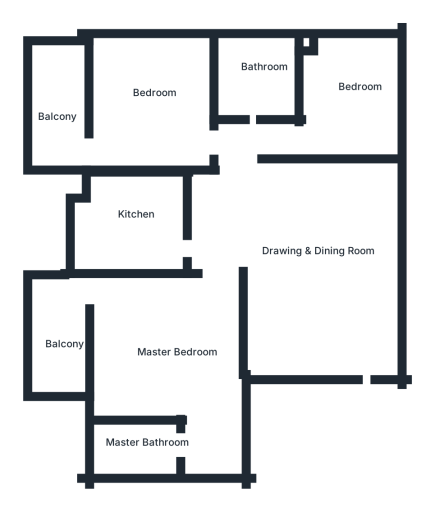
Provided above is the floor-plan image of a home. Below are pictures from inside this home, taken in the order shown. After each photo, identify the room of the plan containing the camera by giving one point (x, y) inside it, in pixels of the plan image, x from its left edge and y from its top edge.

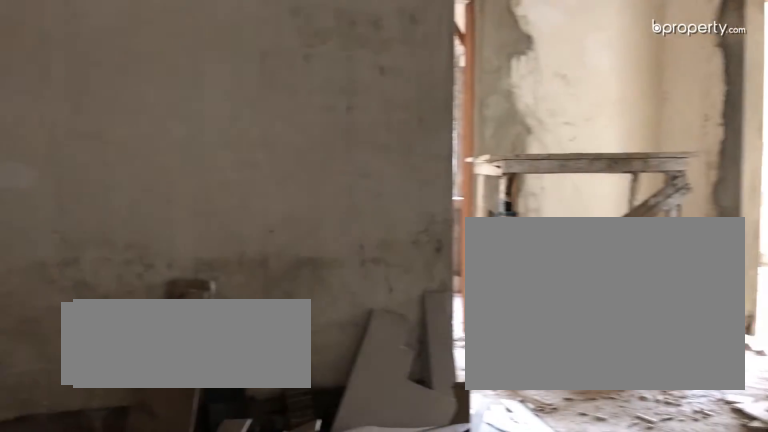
(333, 272)
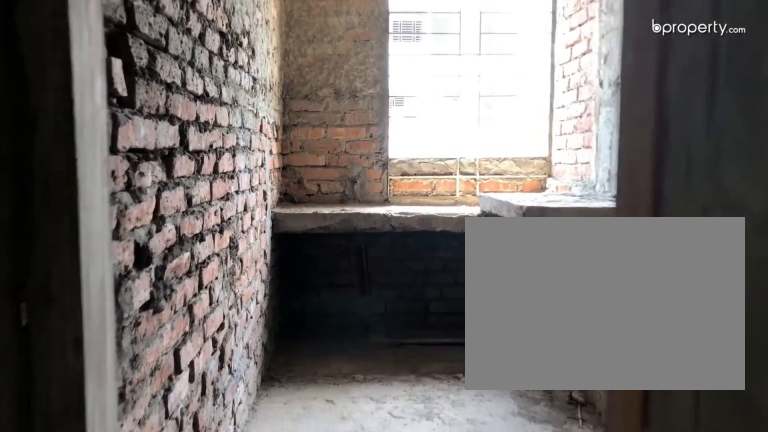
(132, 225)
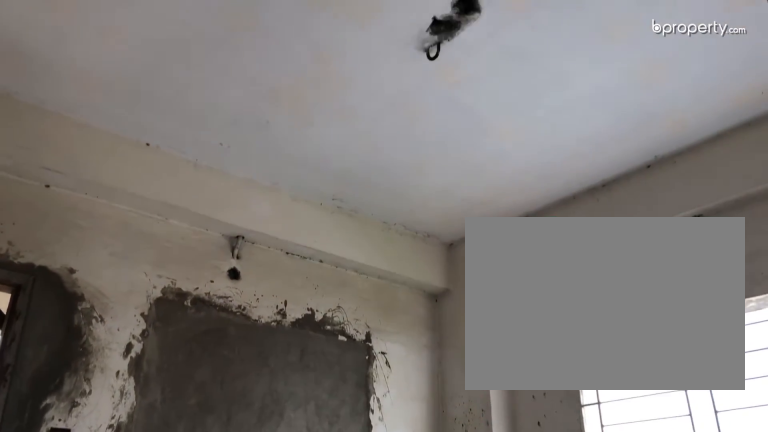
(160, 129)
